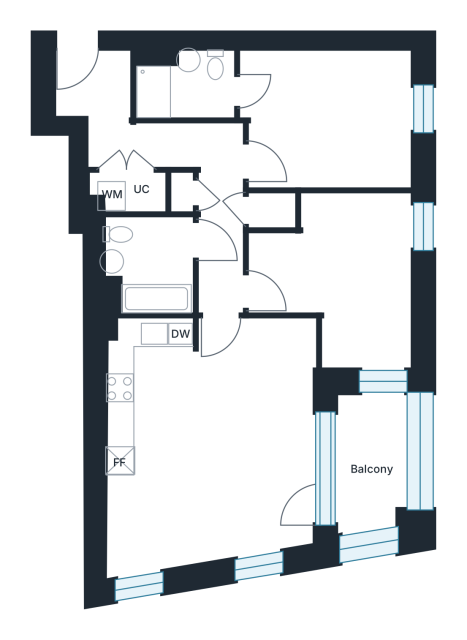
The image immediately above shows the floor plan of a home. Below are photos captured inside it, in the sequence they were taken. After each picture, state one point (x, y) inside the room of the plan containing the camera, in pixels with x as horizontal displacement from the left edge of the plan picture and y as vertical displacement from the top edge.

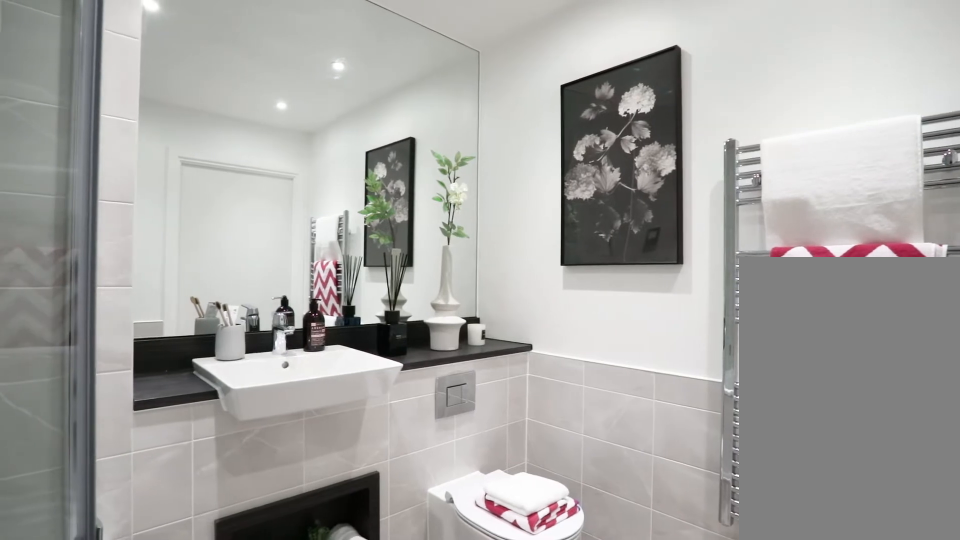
(151, 263)
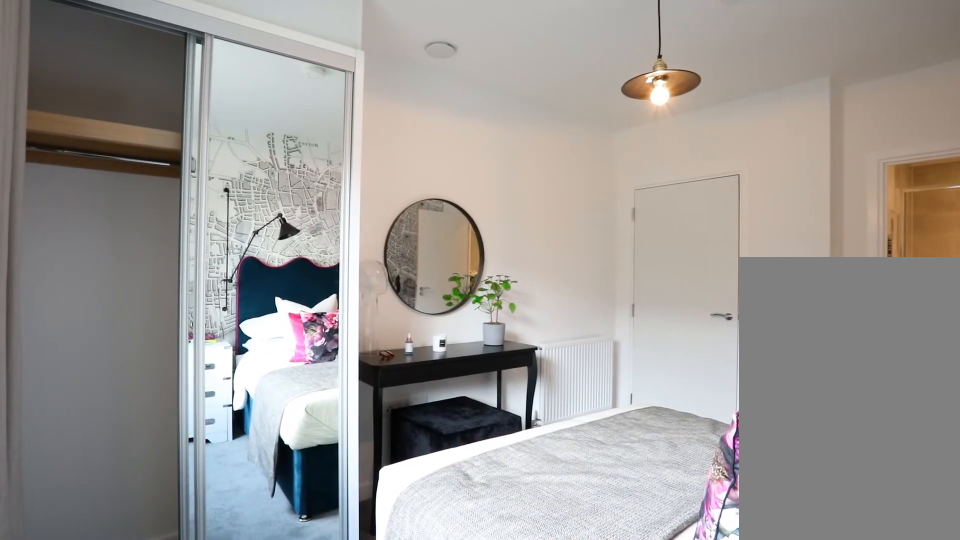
(328, 118)
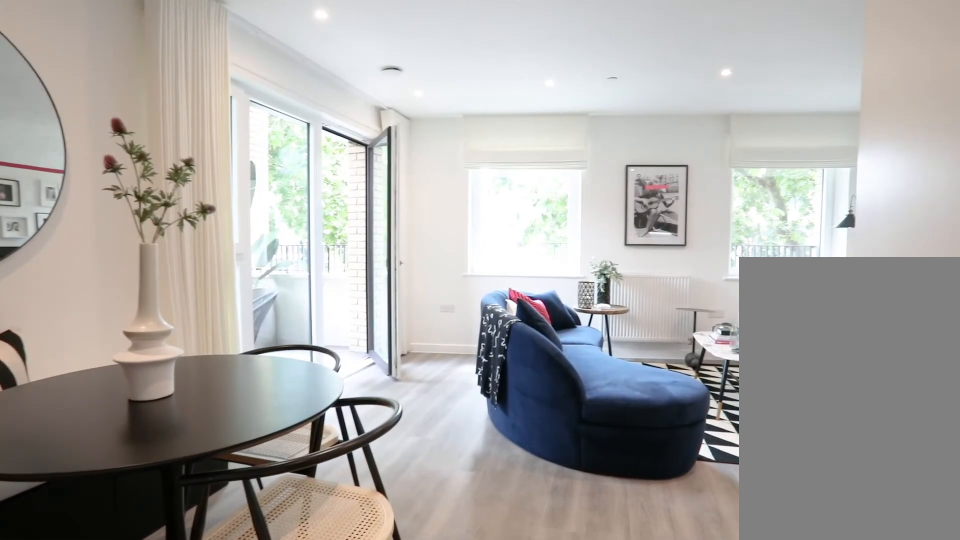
(207, 443)
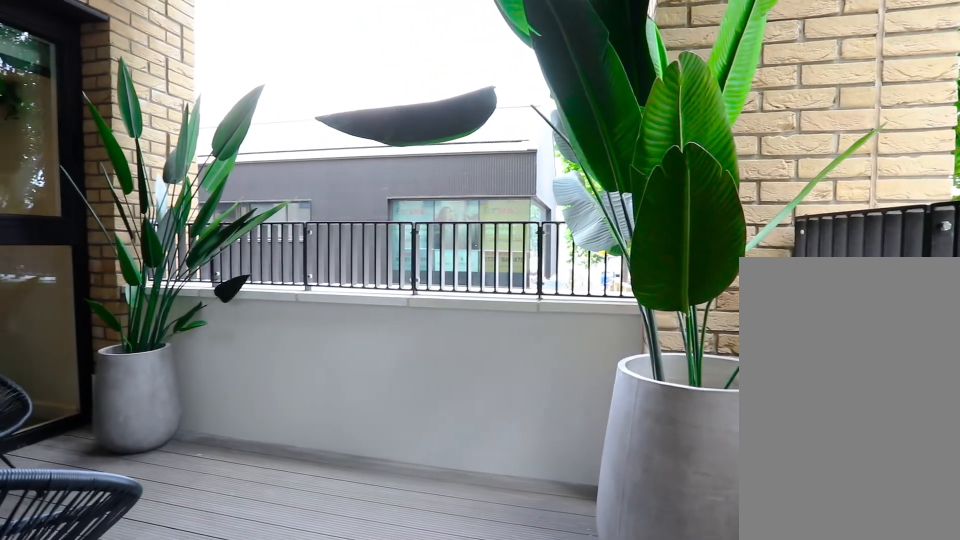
(371, 461)
